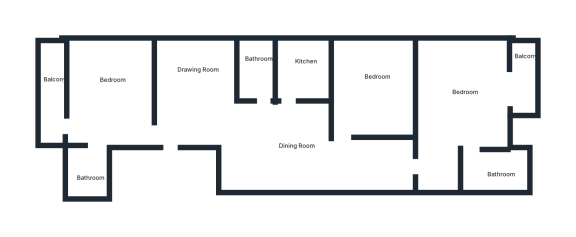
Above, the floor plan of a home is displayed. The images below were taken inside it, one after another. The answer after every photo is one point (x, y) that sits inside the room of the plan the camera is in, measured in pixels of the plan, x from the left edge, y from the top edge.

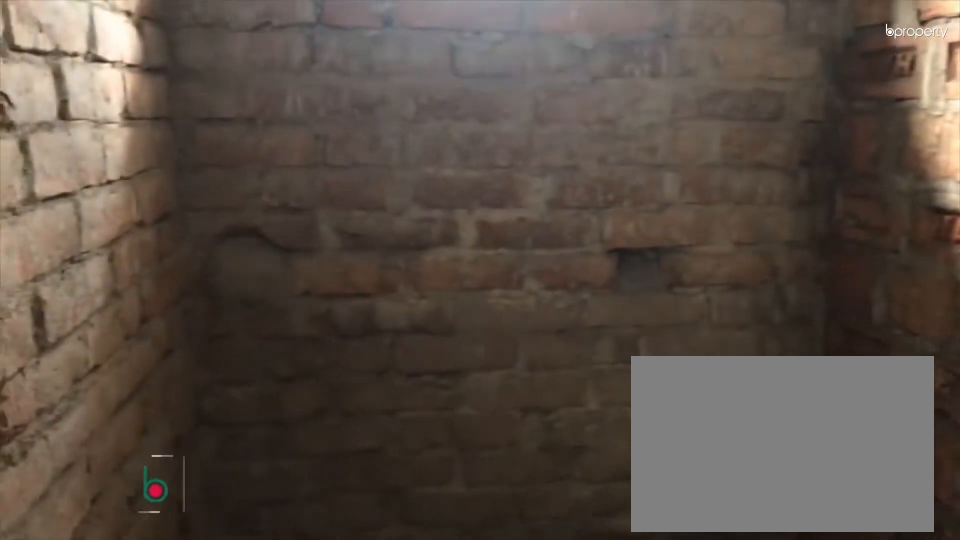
(493, 172)
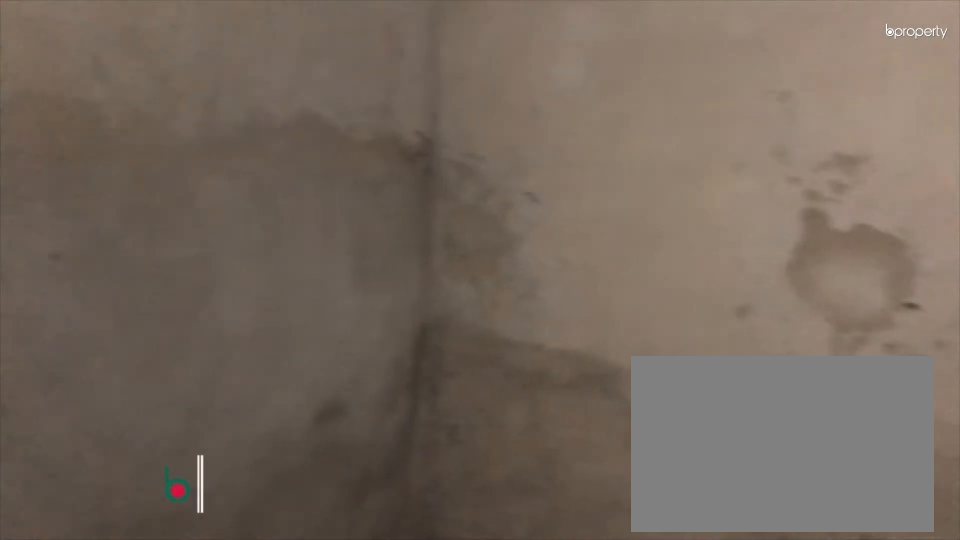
(379, 89)
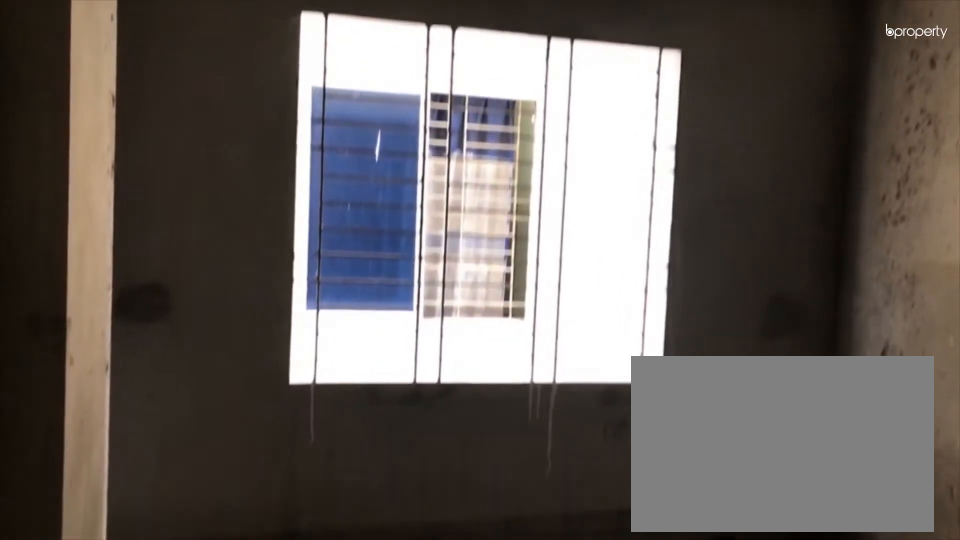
(379, 89)
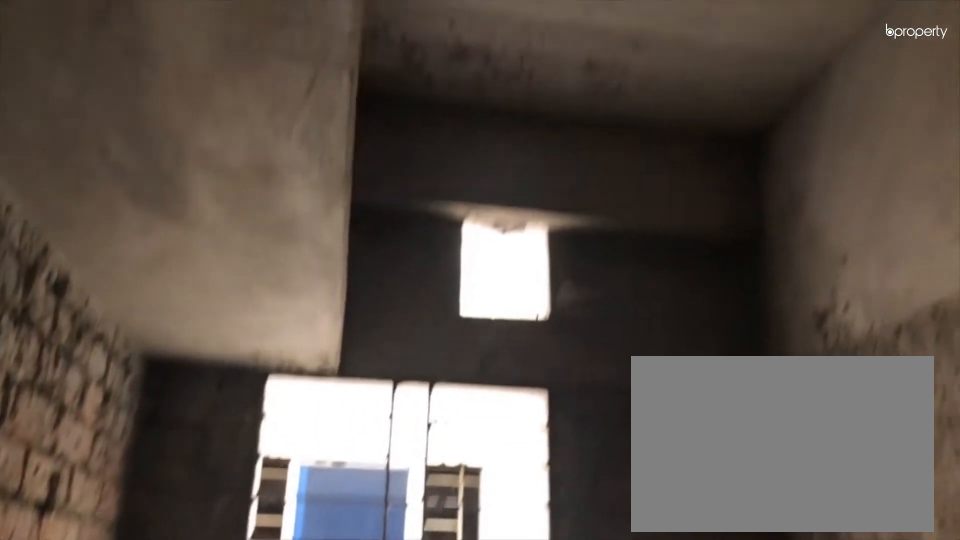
(300, 64)
